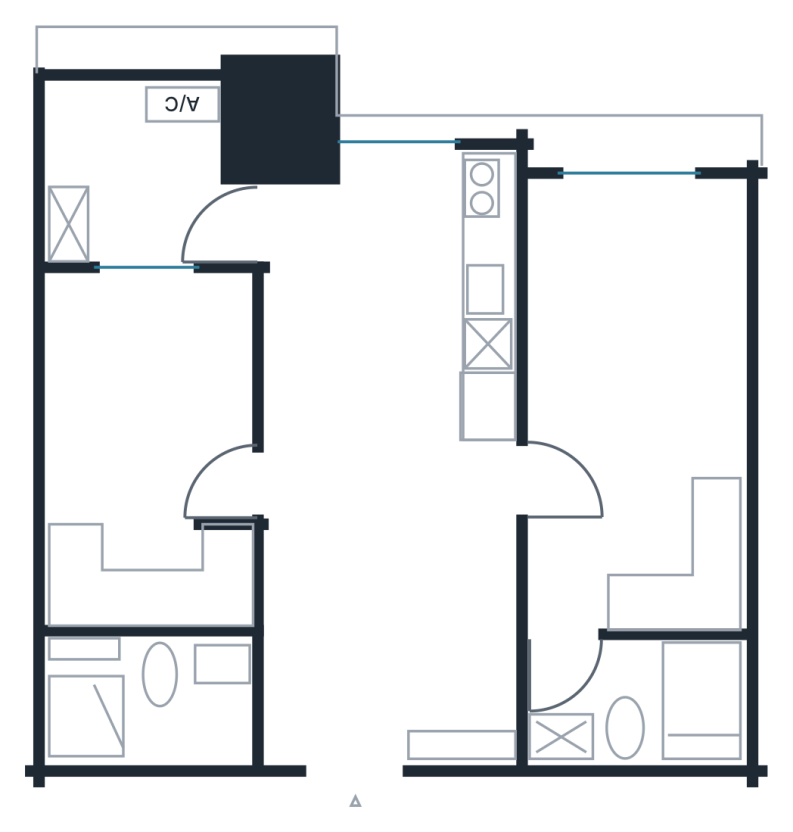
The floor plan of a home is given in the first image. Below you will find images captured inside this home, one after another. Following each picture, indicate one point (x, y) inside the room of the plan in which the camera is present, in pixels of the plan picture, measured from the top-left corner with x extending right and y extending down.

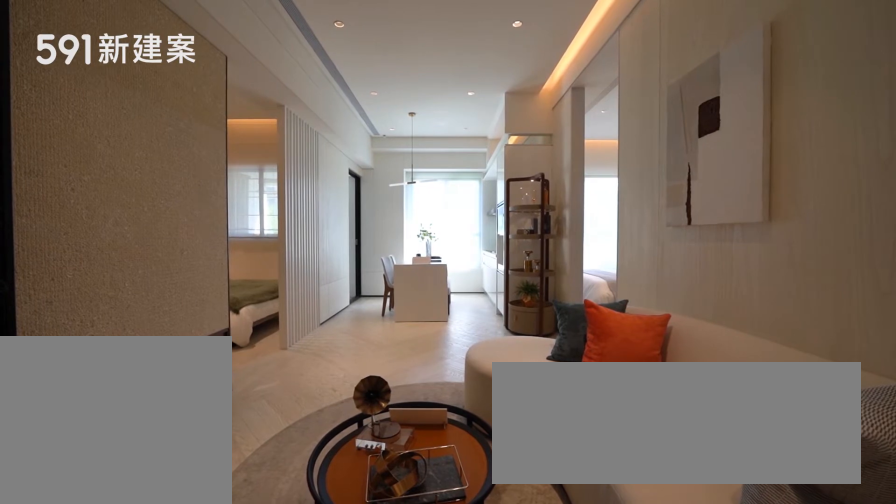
(390, 635)
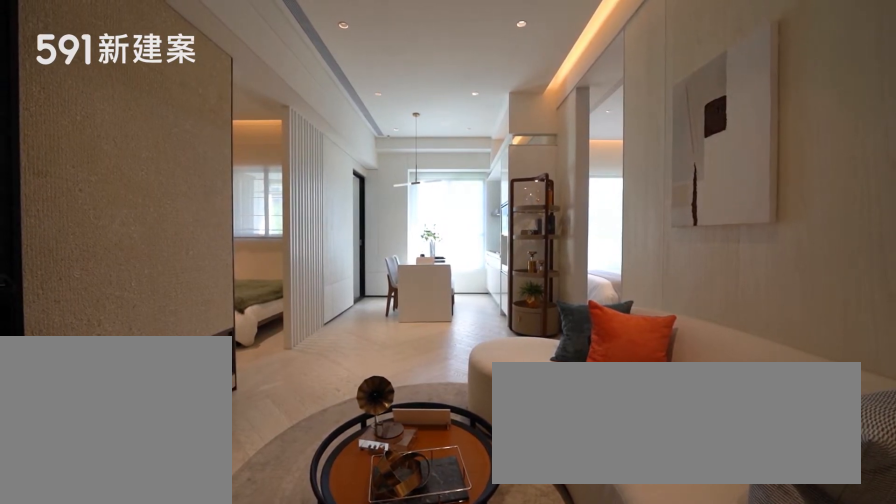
(390, 635)
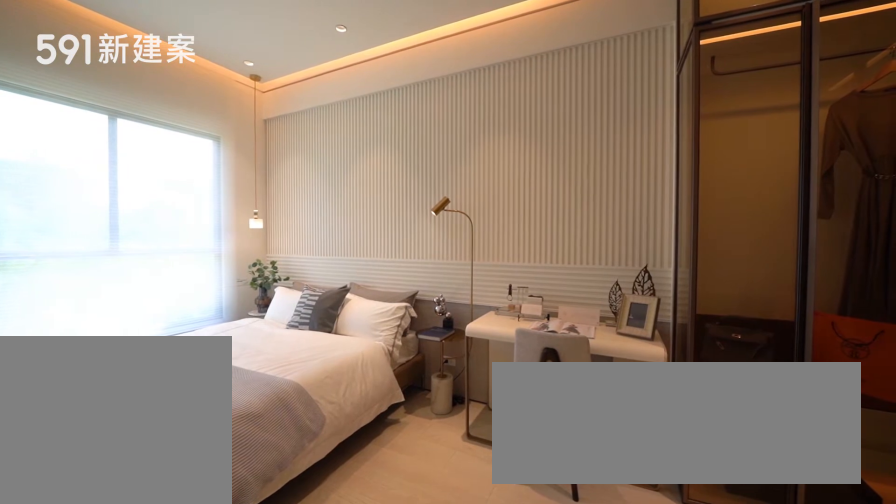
(636, 404)
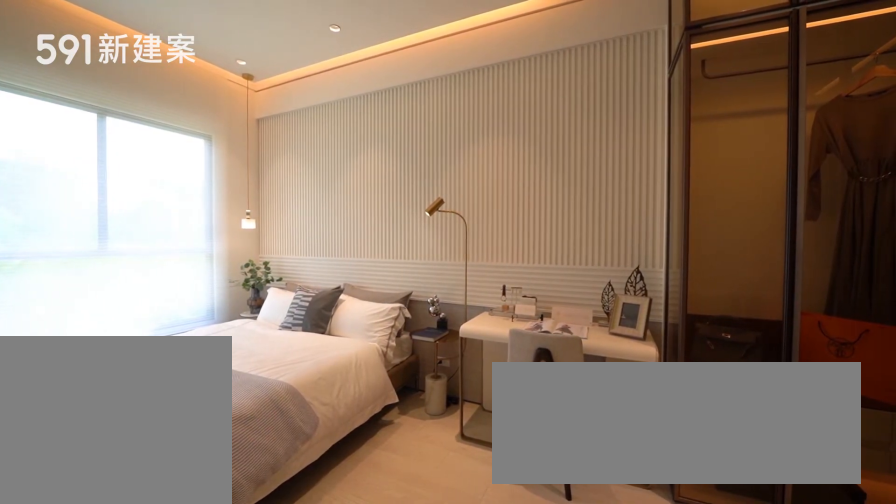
(636, 404)
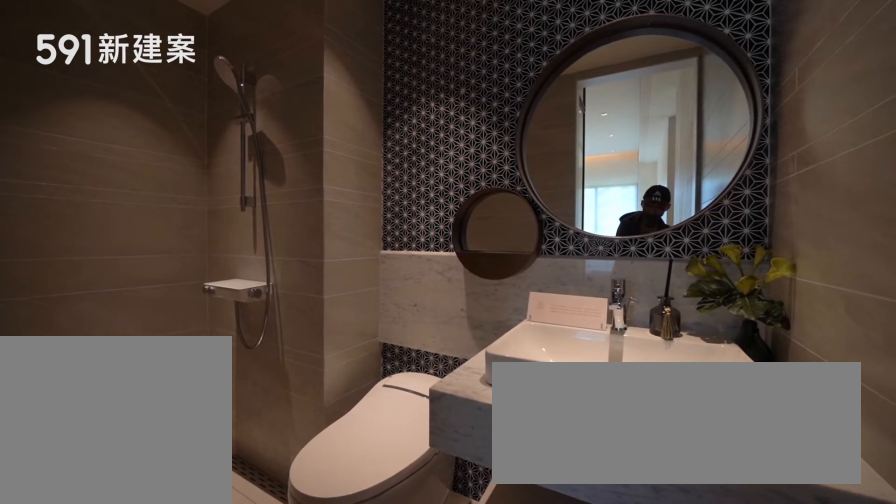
(637, 696)
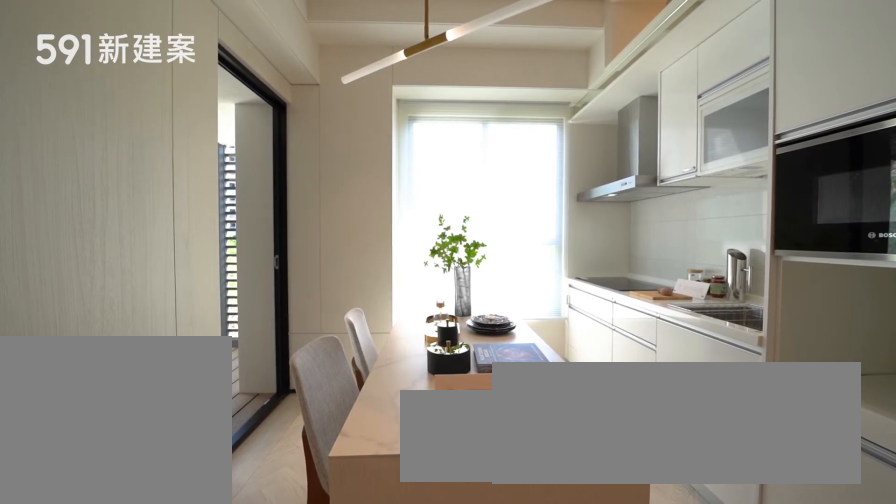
(355, 286)
